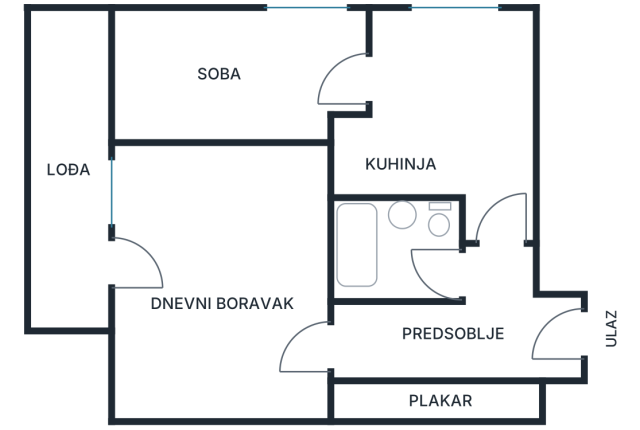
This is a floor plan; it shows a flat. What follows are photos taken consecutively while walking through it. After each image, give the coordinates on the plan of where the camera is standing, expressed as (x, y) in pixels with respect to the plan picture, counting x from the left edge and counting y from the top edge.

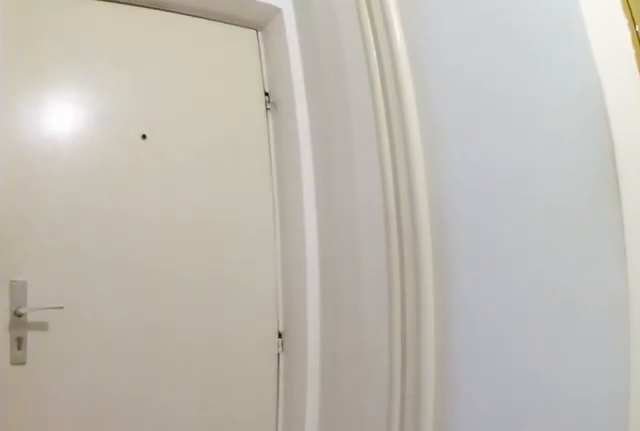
(474, 284)
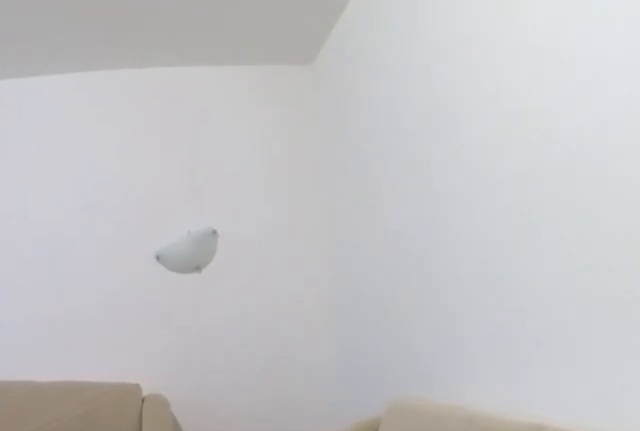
(314, 286)
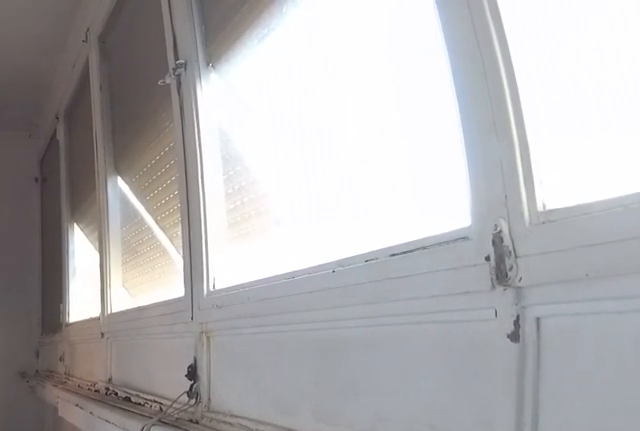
(64, 49)
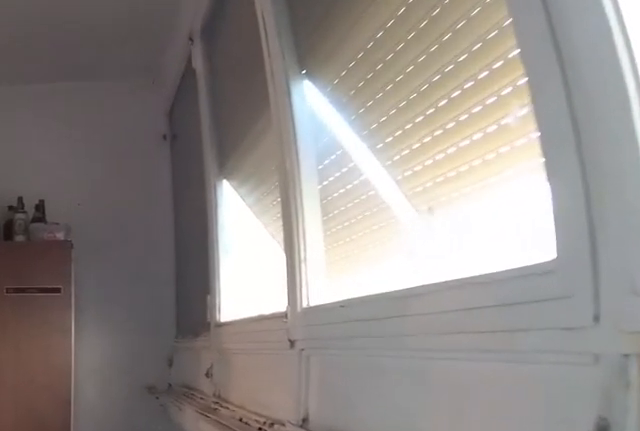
(62, 125)
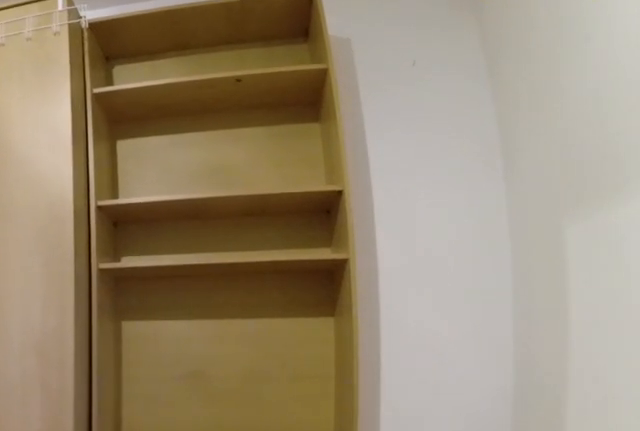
(157, 293)
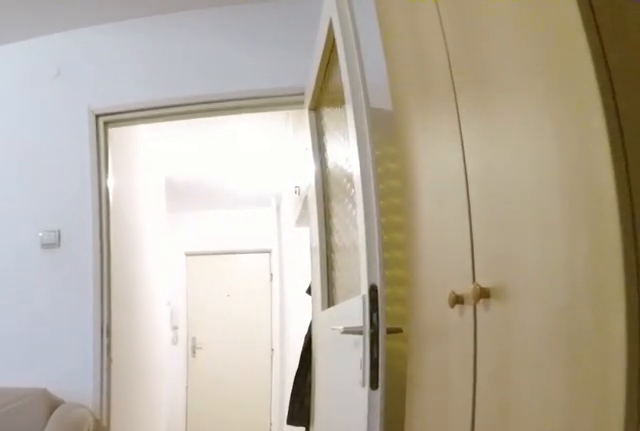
(230, 369)
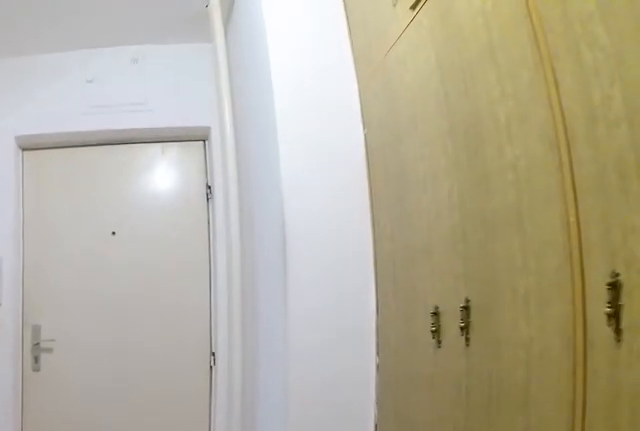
(417, 344)
